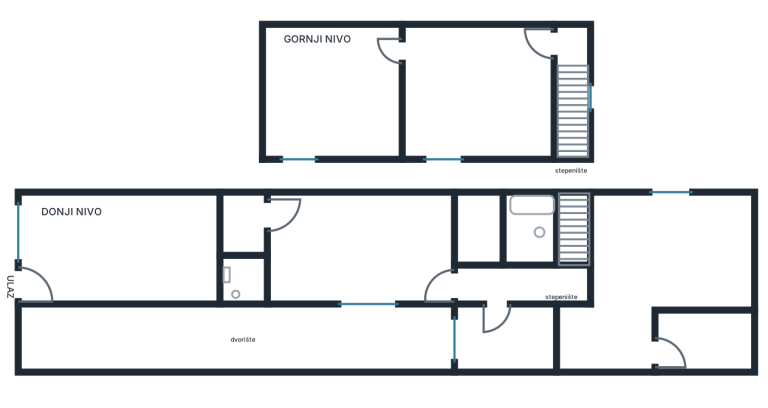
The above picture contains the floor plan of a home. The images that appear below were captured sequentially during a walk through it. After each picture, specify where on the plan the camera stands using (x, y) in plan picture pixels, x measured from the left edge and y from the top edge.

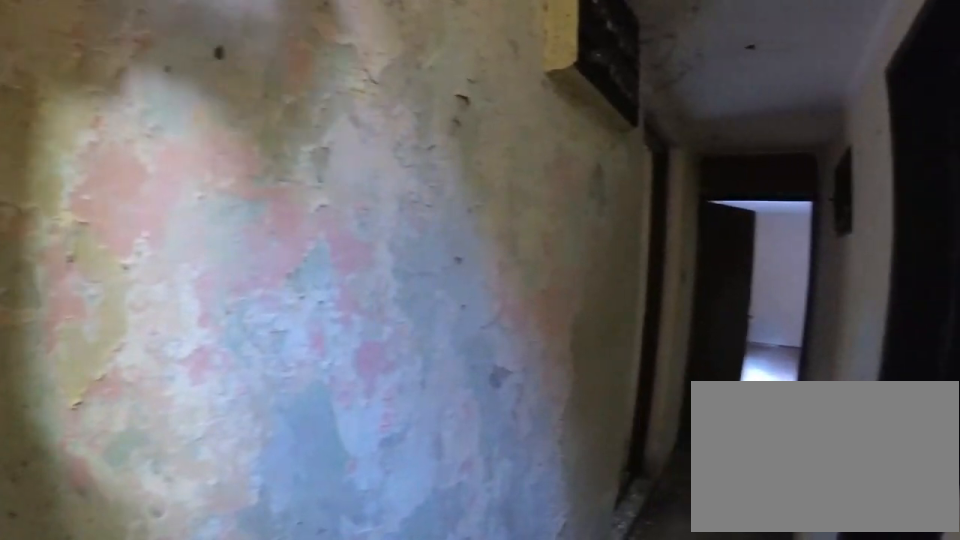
(593, 260)
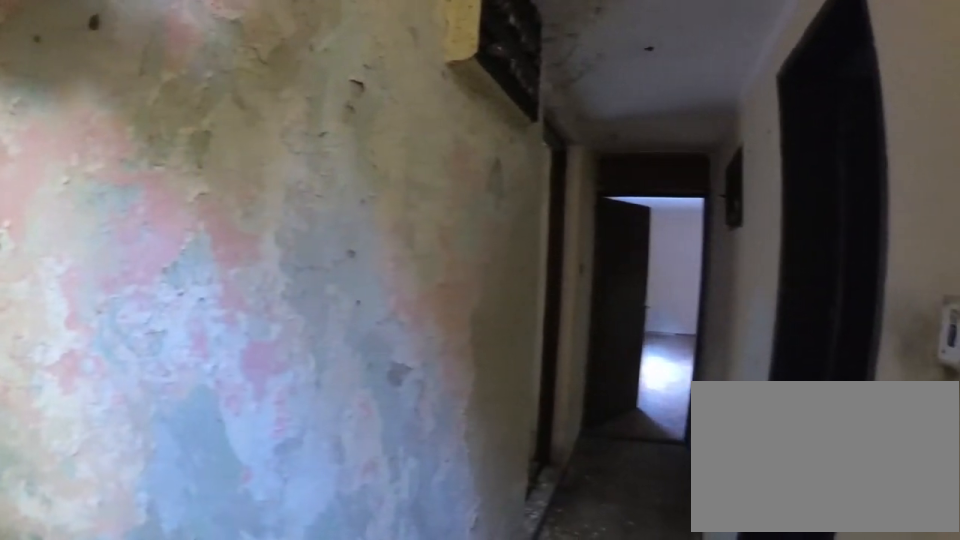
(596, 264)
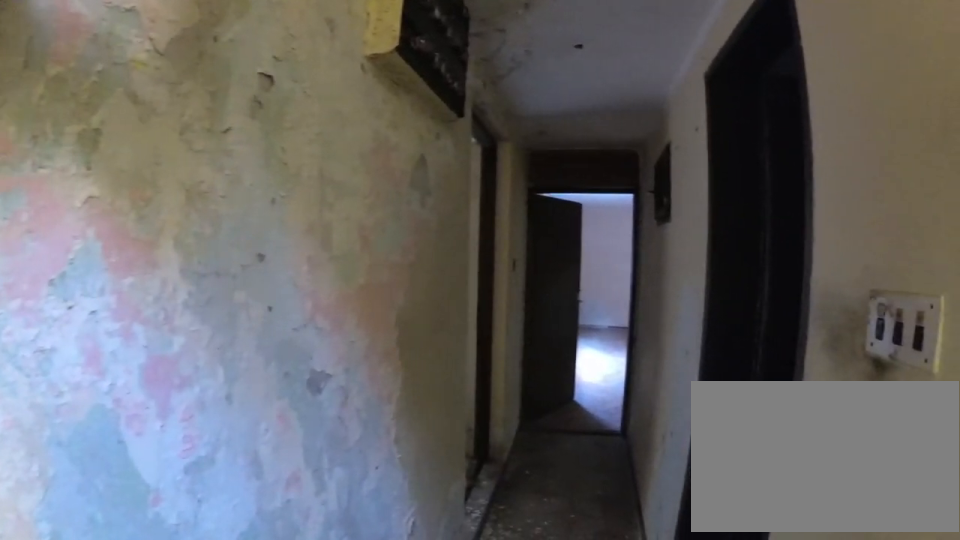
(597, 269)
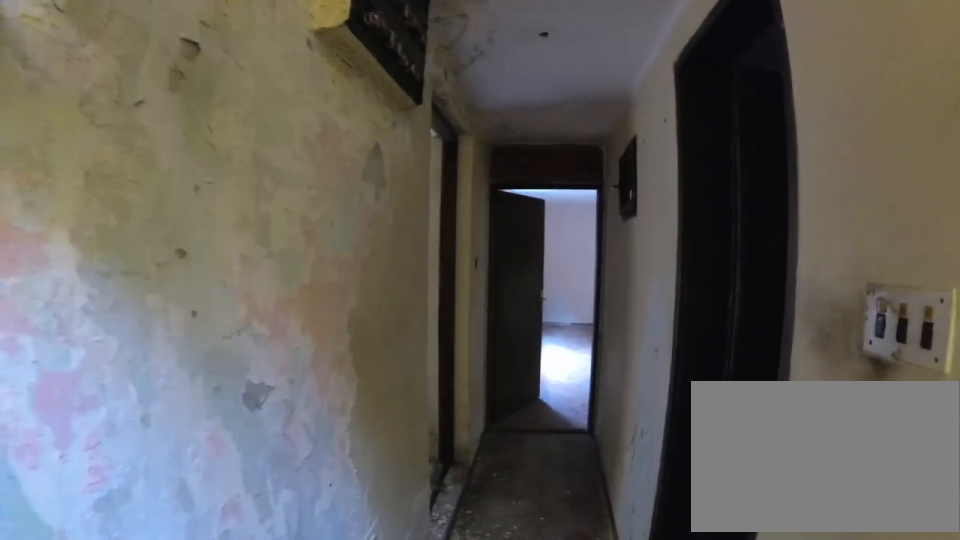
(598, 275)
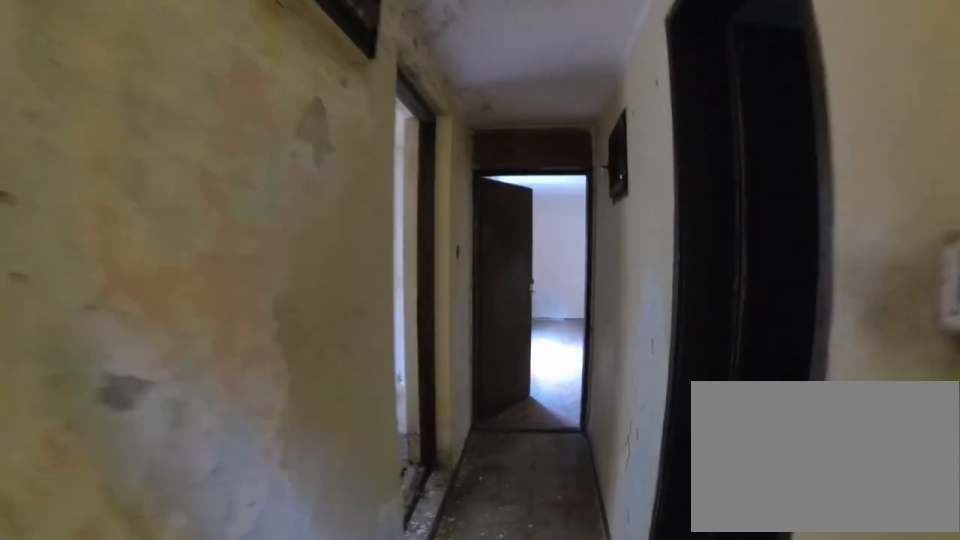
(594, 276)
